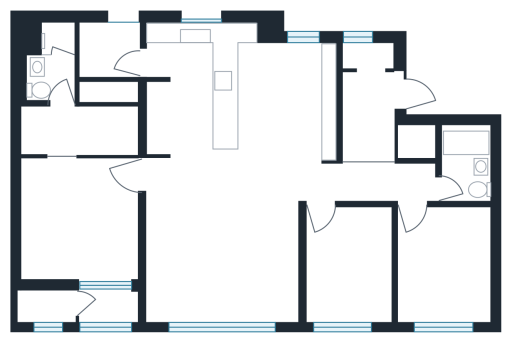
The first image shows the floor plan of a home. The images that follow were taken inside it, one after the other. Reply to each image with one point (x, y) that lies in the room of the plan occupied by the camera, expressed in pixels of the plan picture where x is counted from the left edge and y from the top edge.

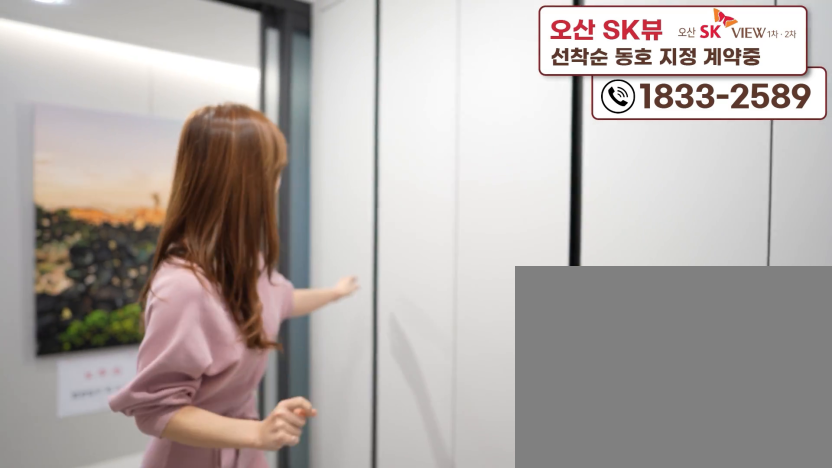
(372, 102)
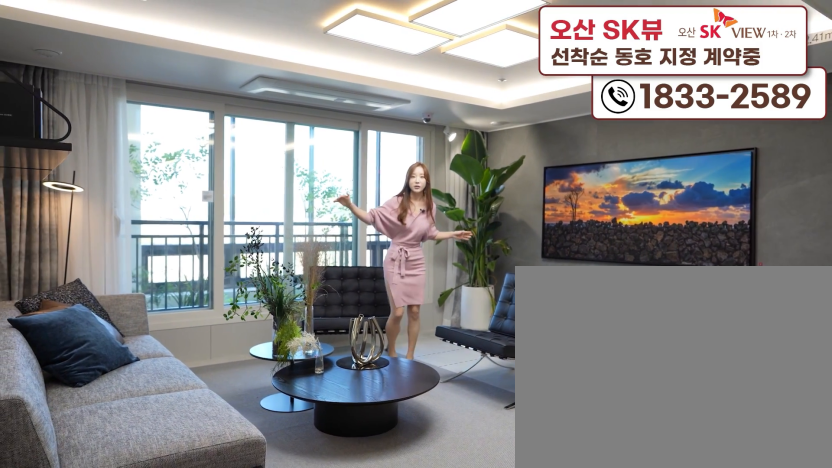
(224, 282)
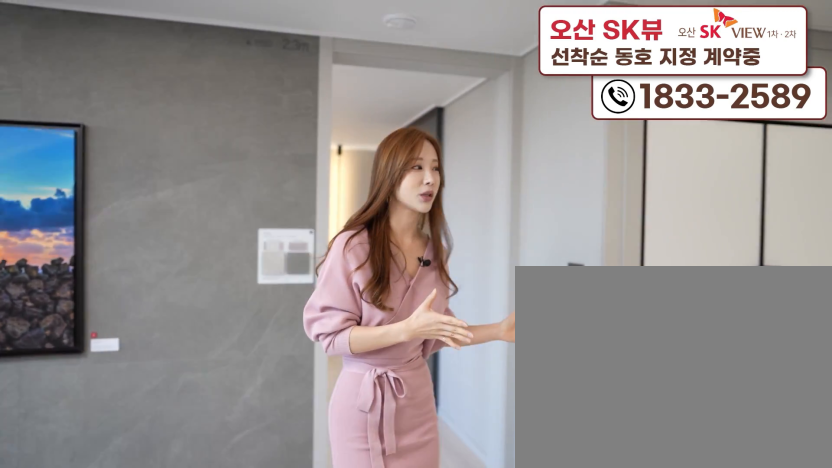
(224, 282)
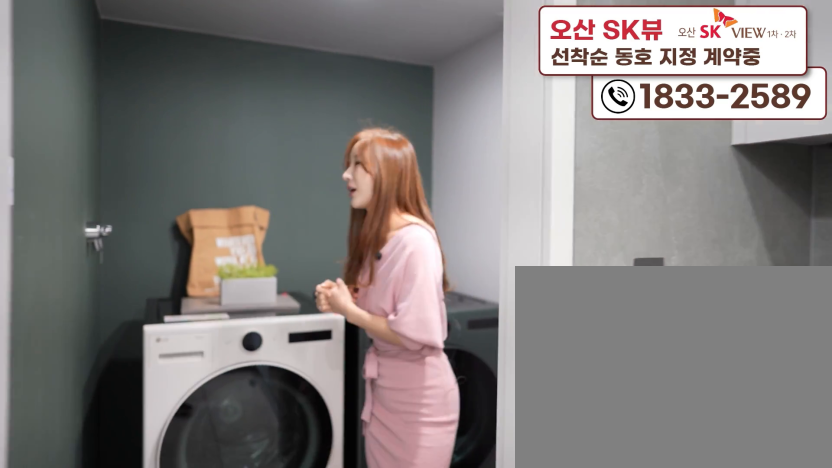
(204, 162)
